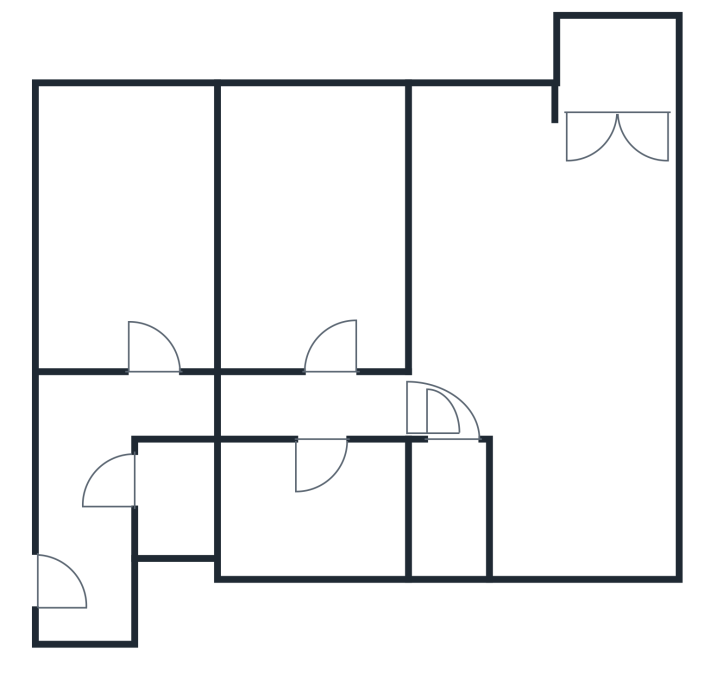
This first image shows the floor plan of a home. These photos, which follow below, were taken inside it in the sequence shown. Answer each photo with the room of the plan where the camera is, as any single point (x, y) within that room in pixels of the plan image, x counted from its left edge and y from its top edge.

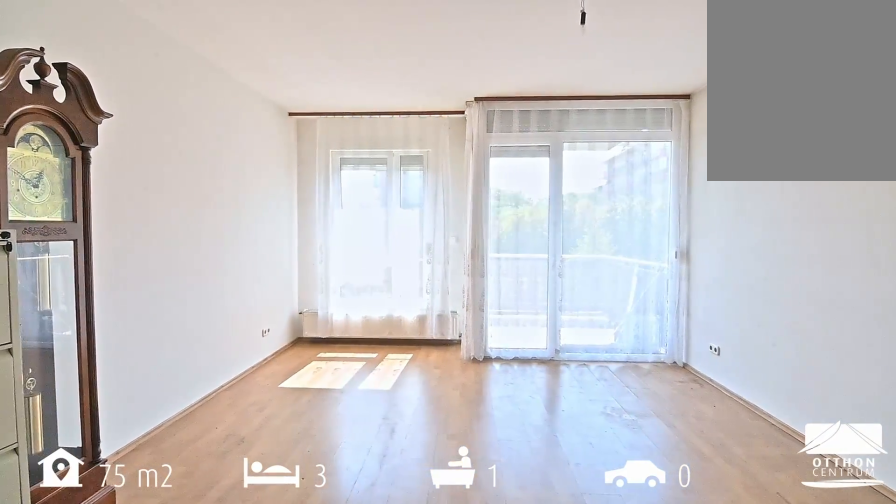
(548, 305)
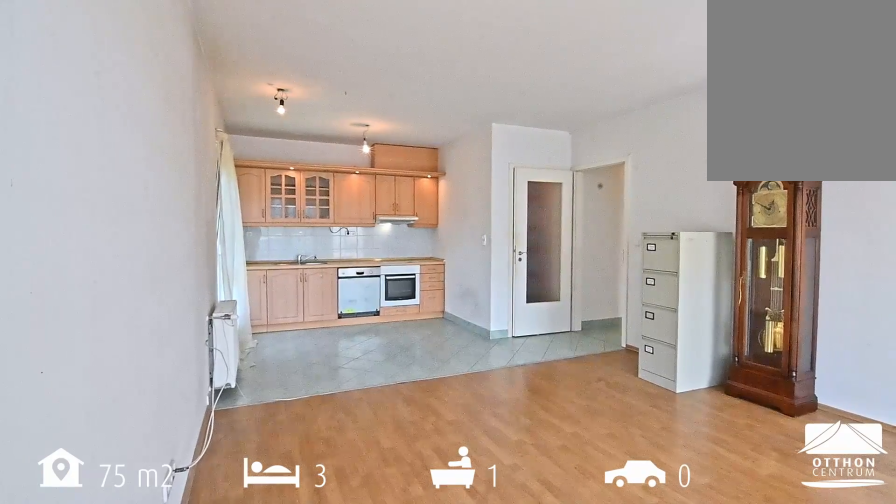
(547, 305)
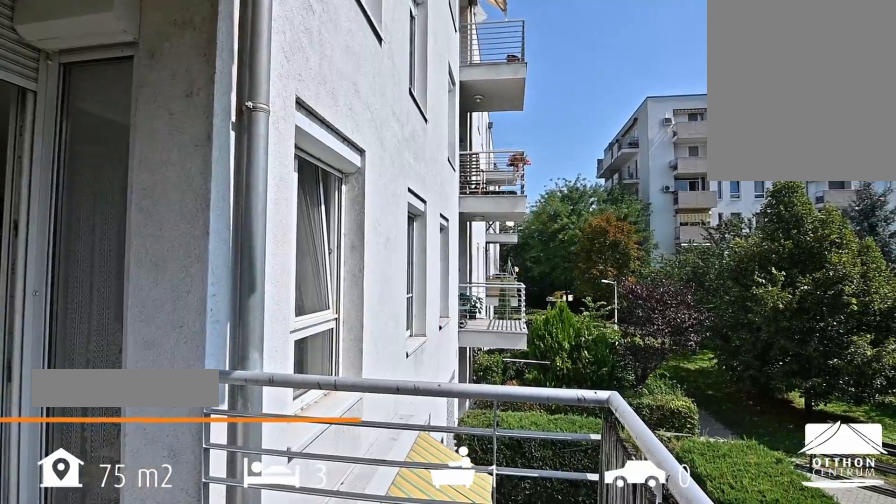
(619, 56)
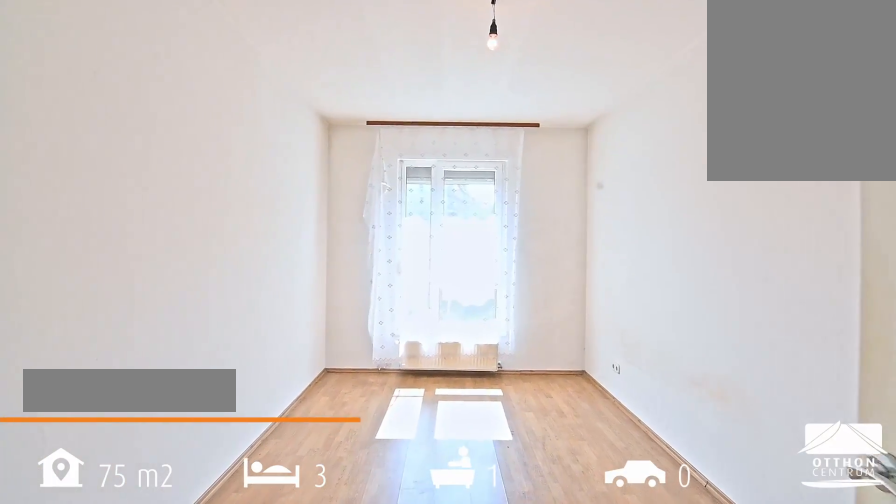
(304, 228)
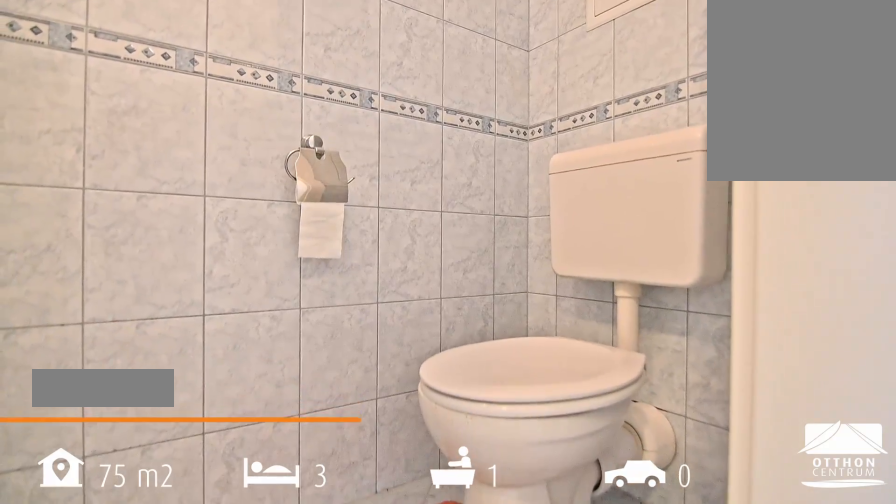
(171, 498)
